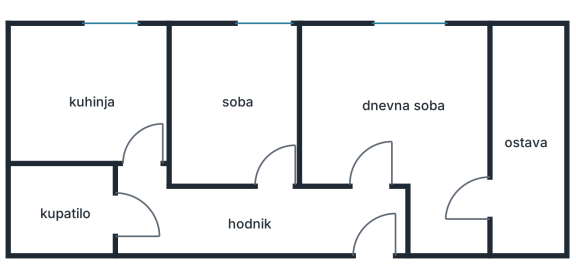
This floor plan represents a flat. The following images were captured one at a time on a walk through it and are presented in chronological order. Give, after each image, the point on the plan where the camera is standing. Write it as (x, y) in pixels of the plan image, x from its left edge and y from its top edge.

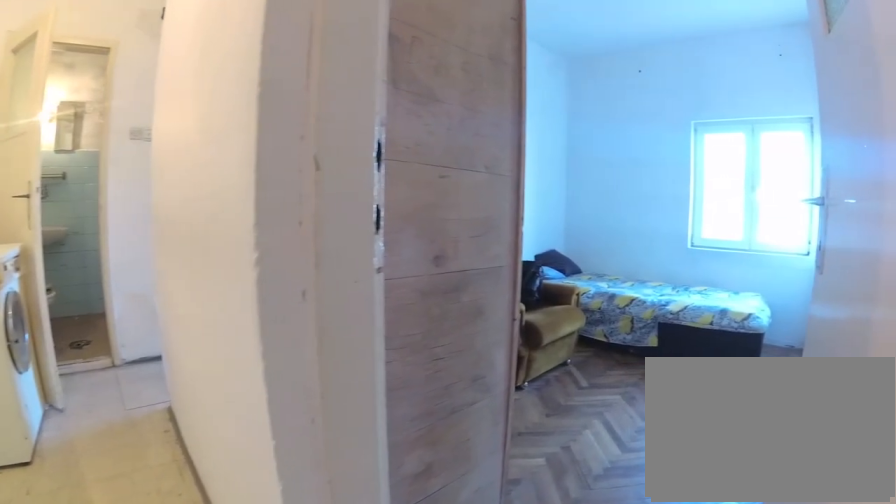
(300, 223)
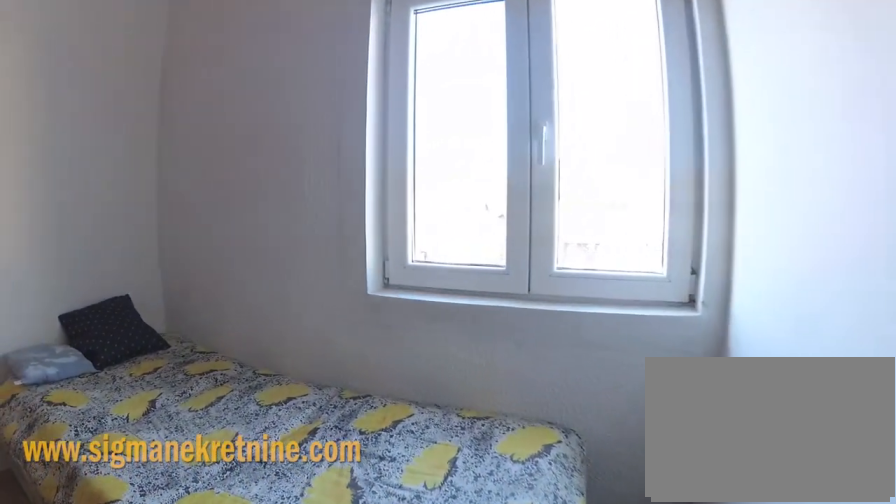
(284, 102)
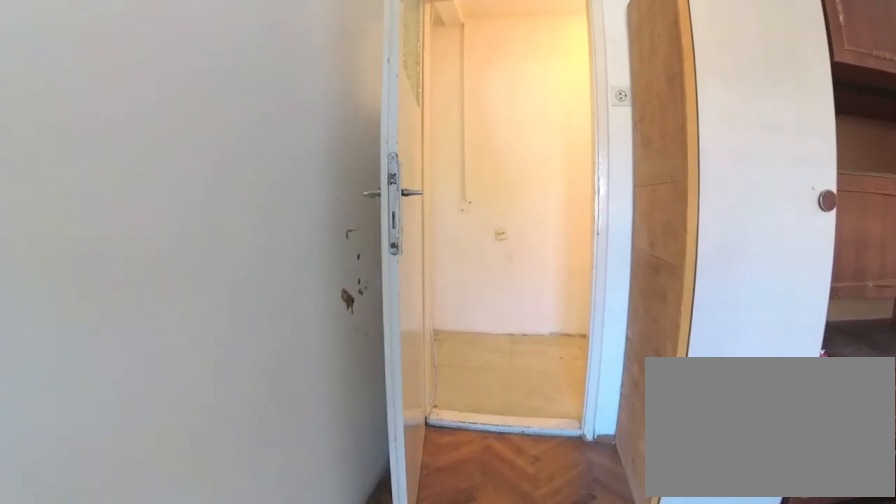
(262, 70)
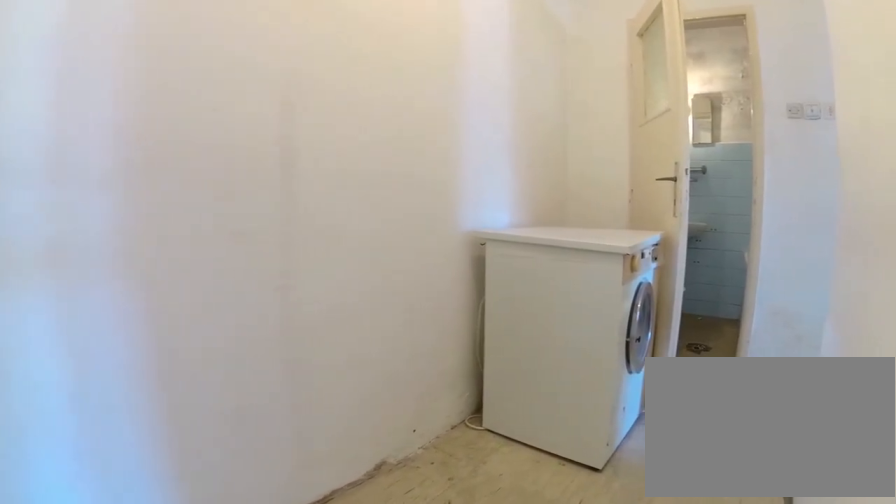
(273, 208)
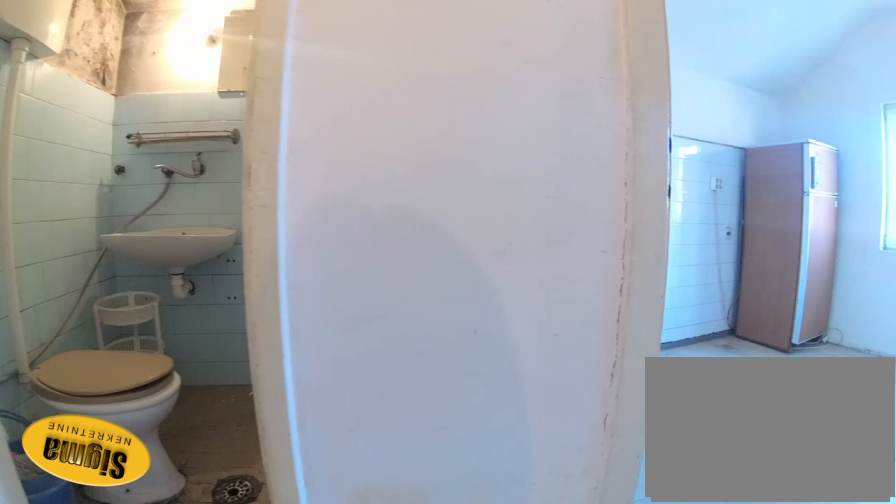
(171, 206)
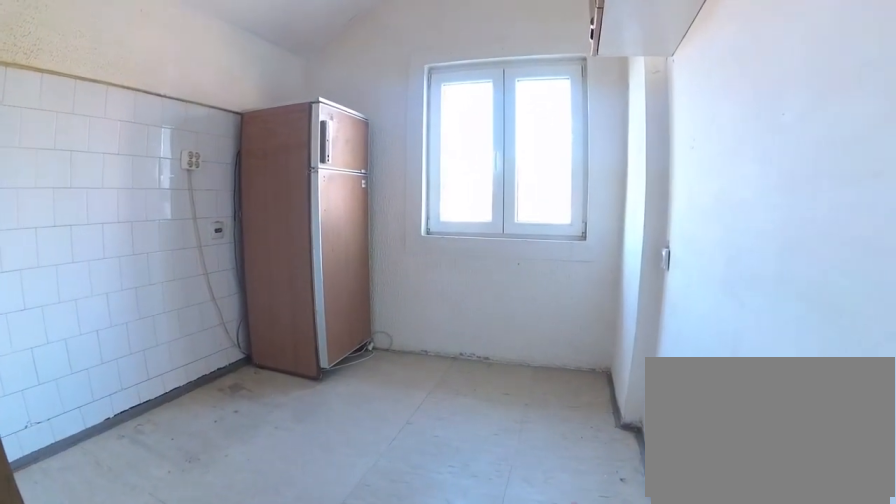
(144, 154)
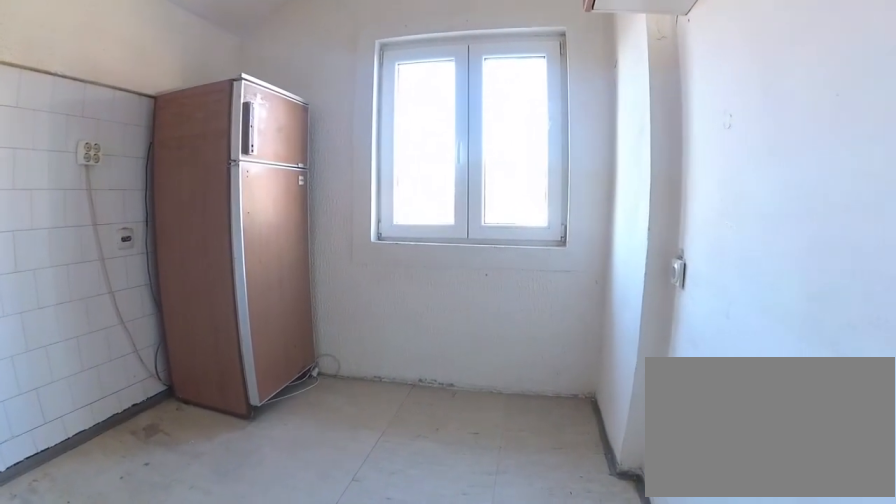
(144, 132)
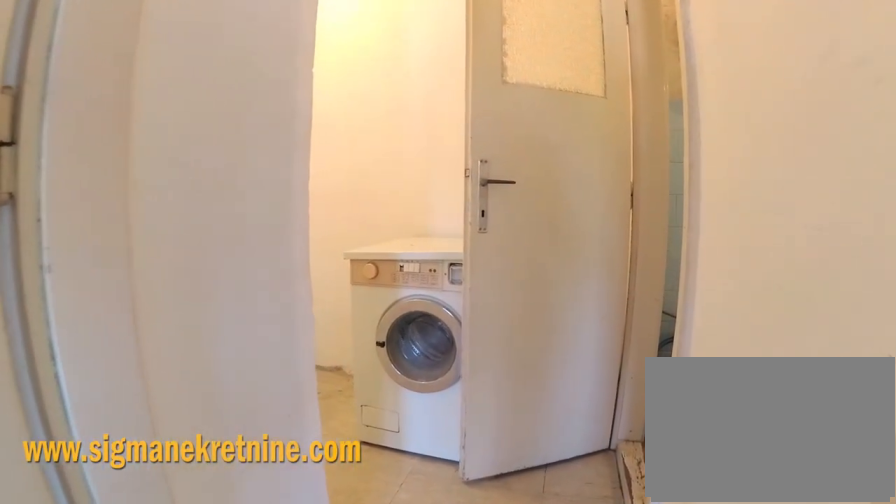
(134, 140)
